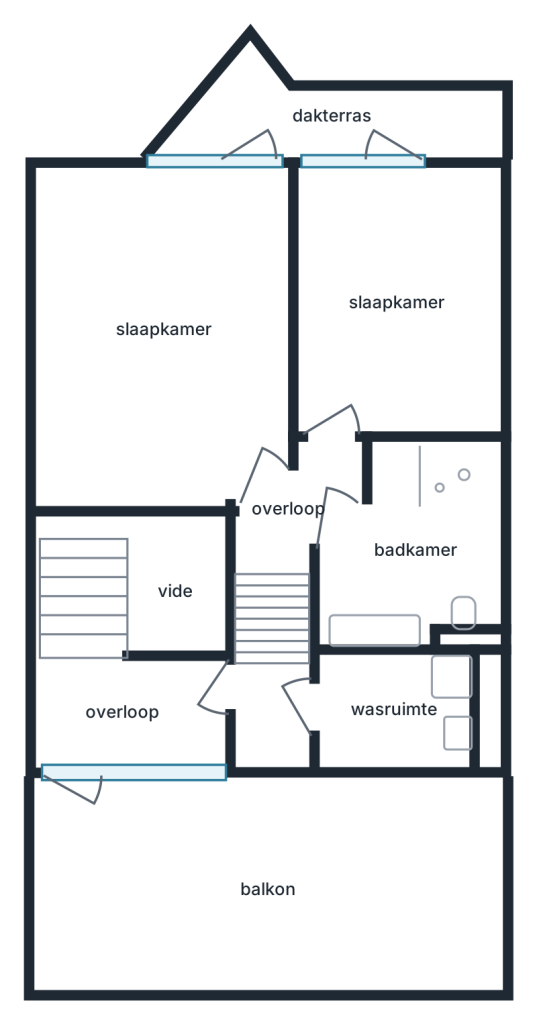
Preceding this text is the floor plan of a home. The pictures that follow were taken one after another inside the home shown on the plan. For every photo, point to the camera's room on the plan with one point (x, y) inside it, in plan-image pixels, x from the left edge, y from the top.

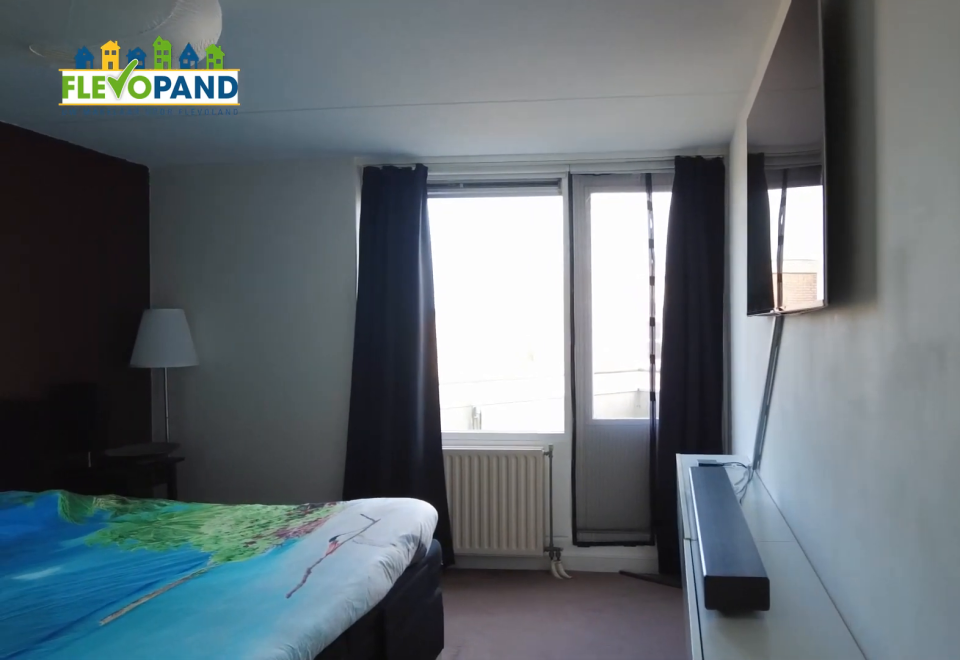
(81, 203)
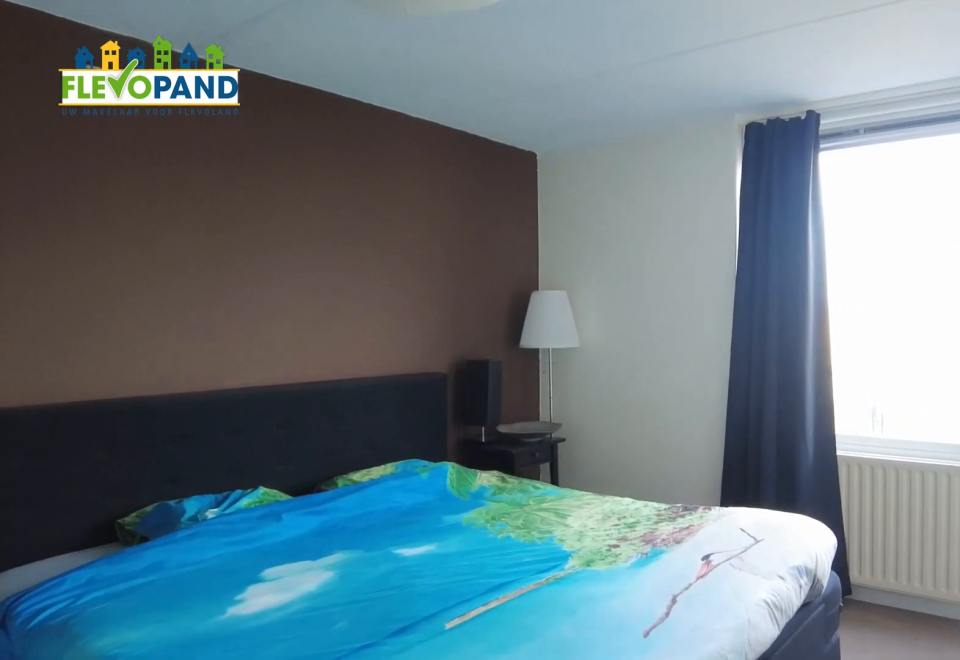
(81, 203)
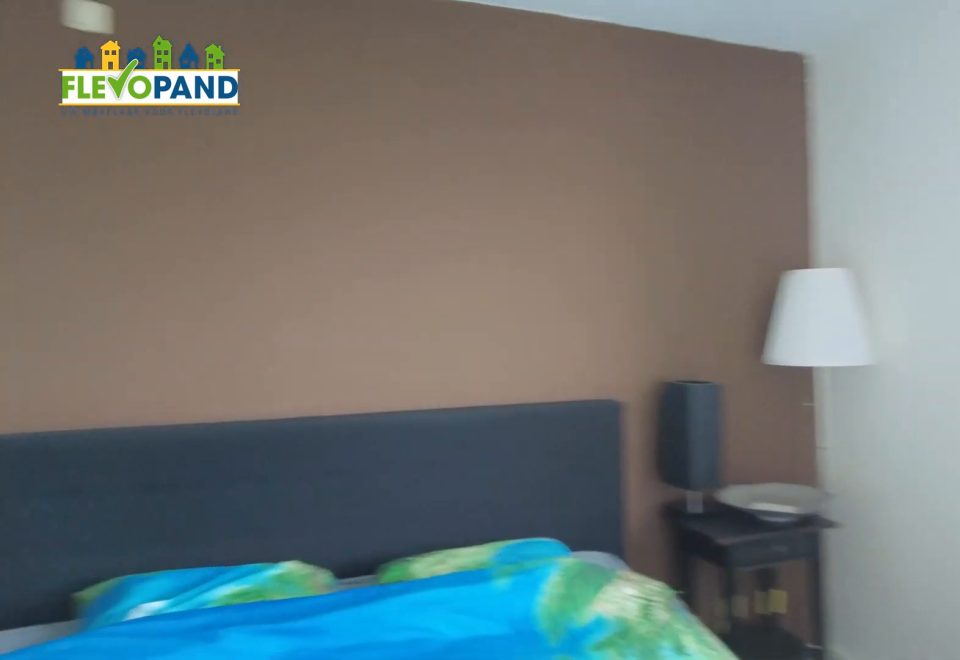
(81, 203)
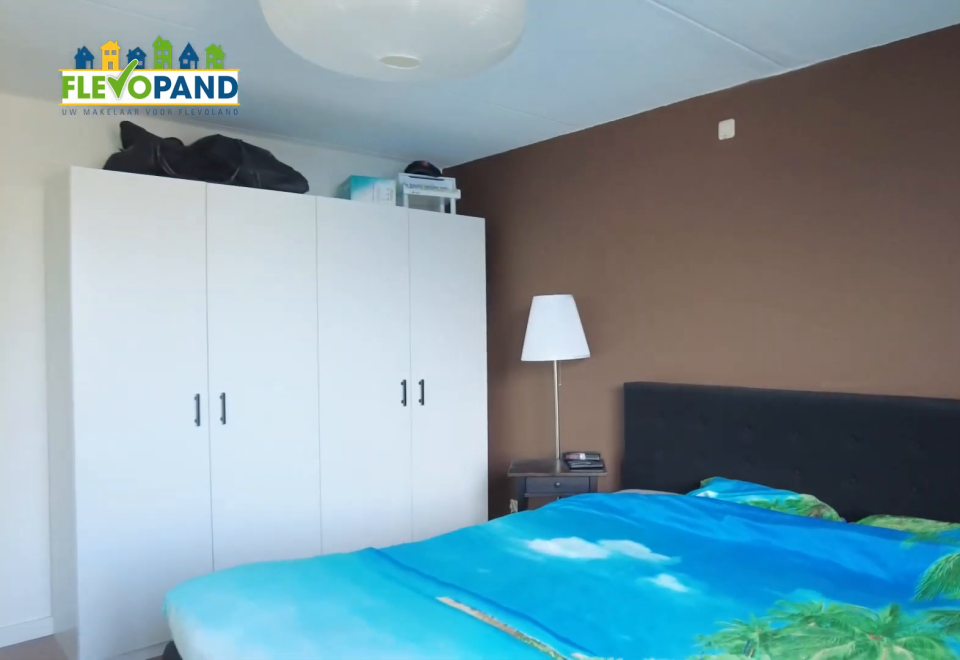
(81, 203)
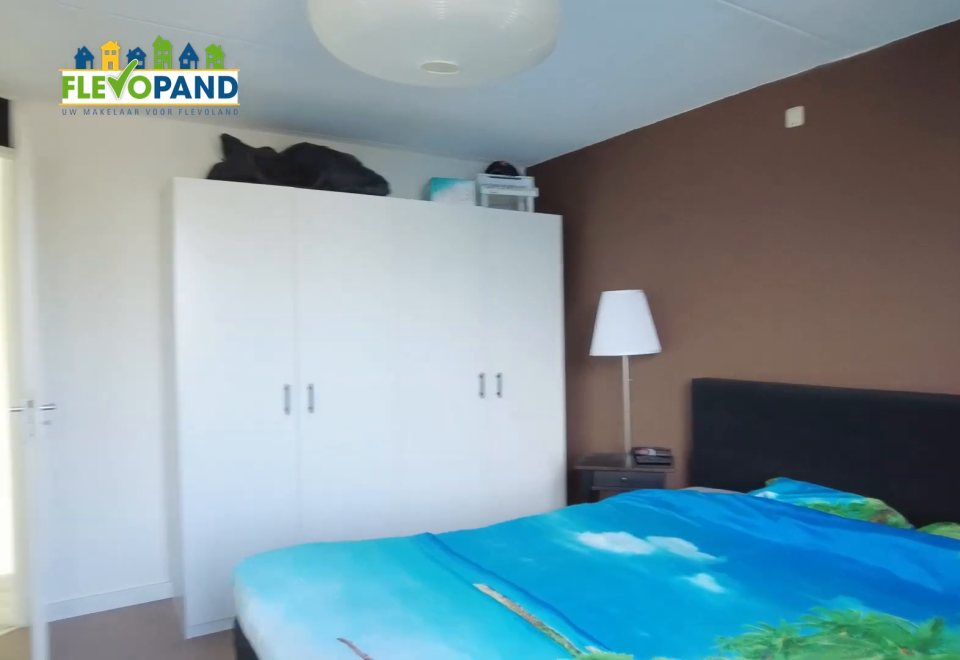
(81, 203)
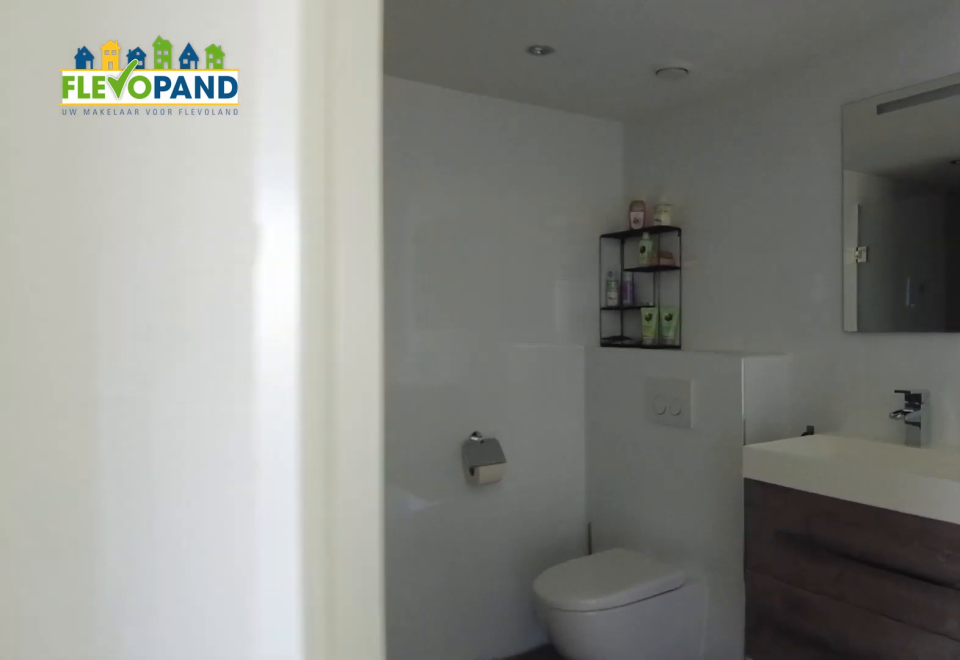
(373, 629)
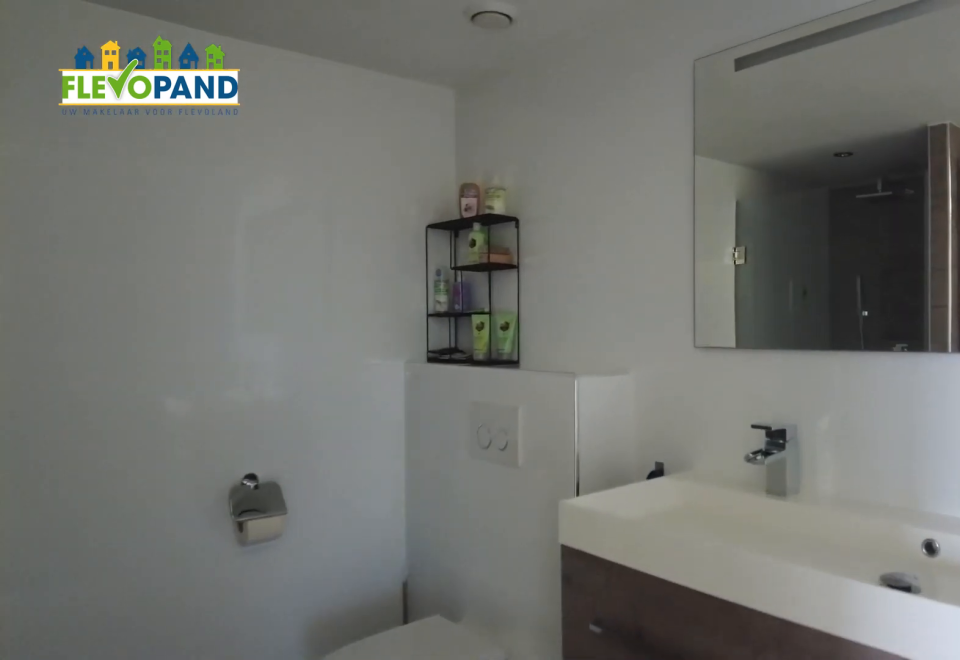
(373, 629)
